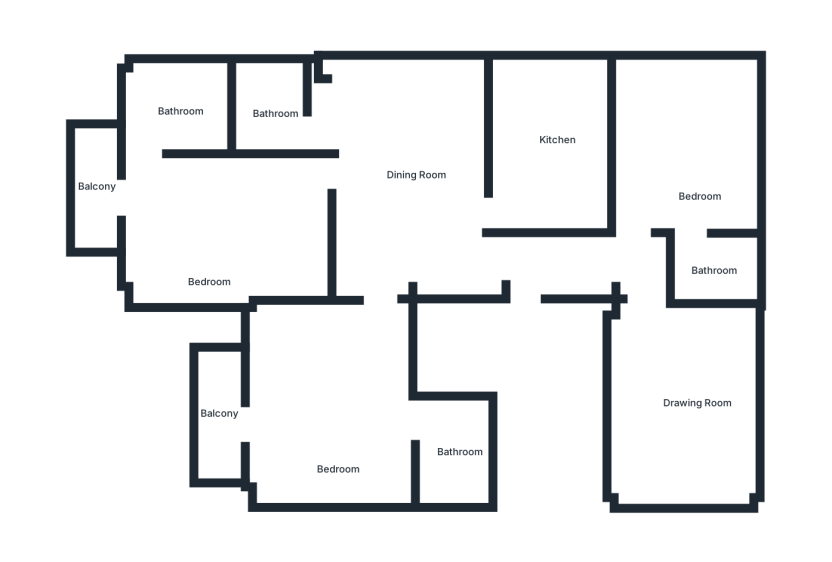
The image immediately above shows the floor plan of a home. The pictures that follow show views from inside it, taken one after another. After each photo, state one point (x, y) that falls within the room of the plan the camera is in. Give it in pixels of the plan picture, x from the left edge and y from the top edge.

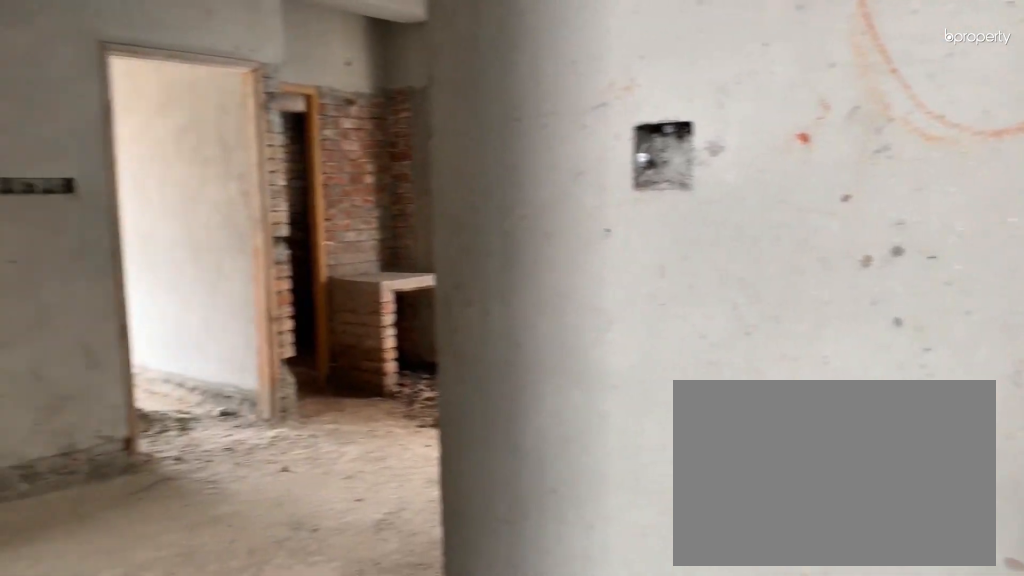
(493, 265)
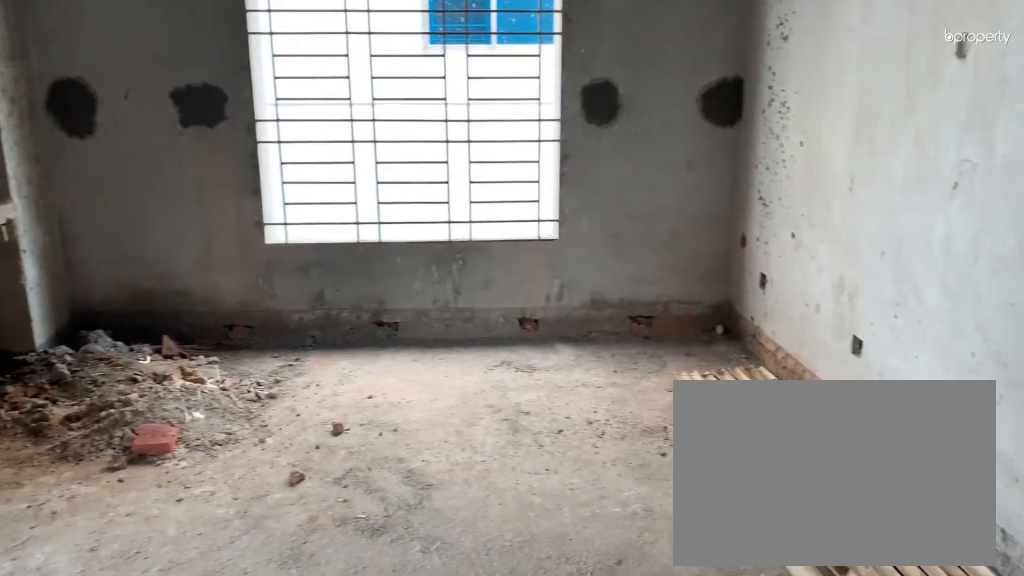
(403, 160)
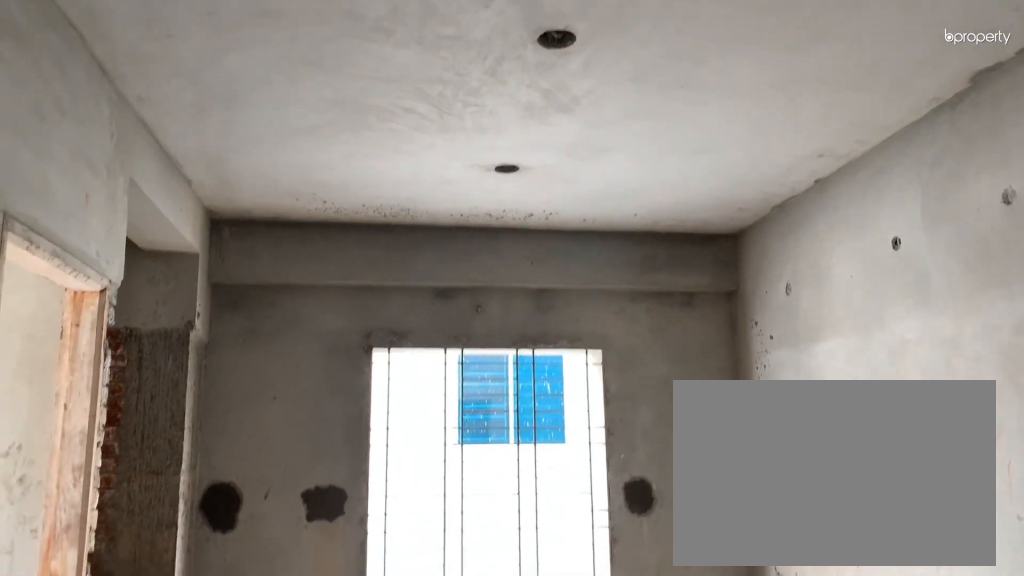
(403, 161)
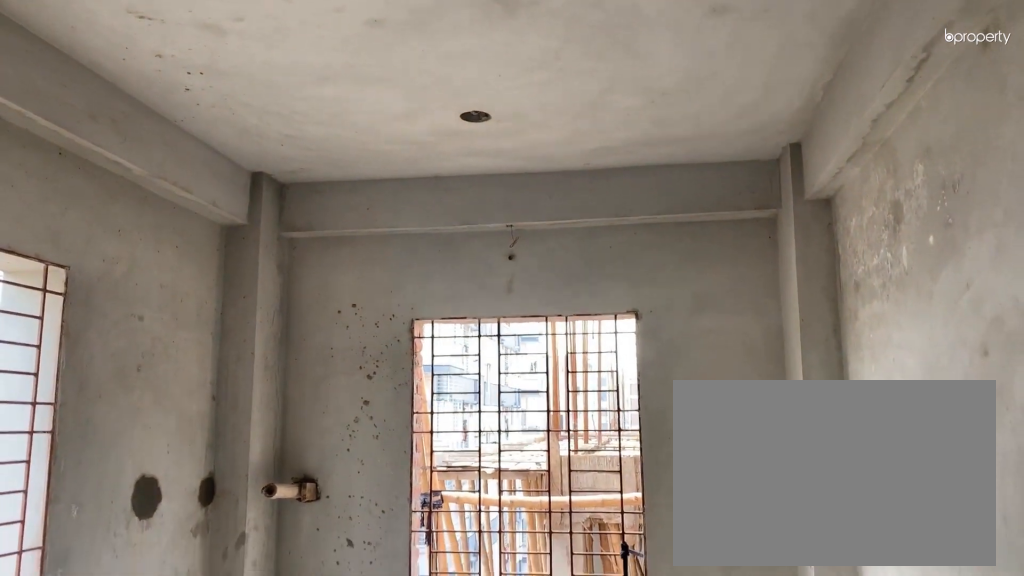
(696, 389)
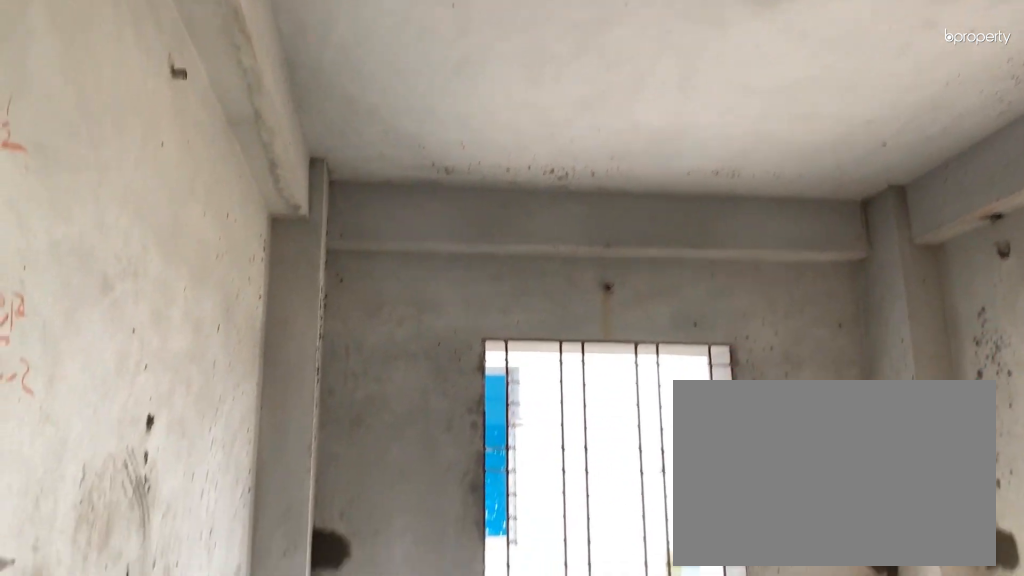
(696, 160)
